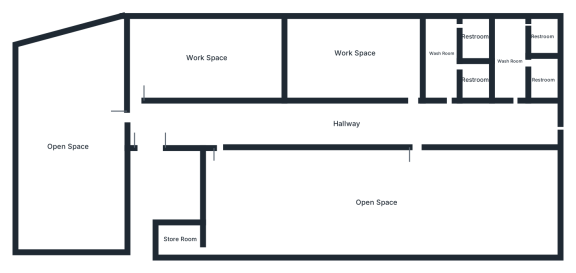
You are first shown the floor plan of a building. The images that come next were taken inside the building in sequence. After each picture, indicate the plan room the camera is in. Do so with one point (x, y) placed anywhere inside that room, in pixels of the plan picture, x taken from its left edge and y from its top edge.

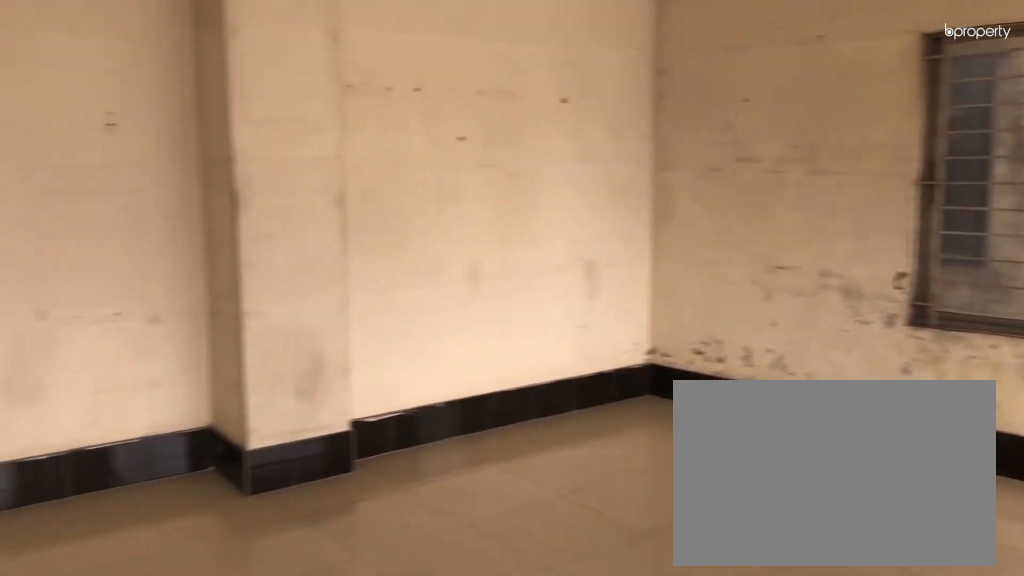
(66, 147)
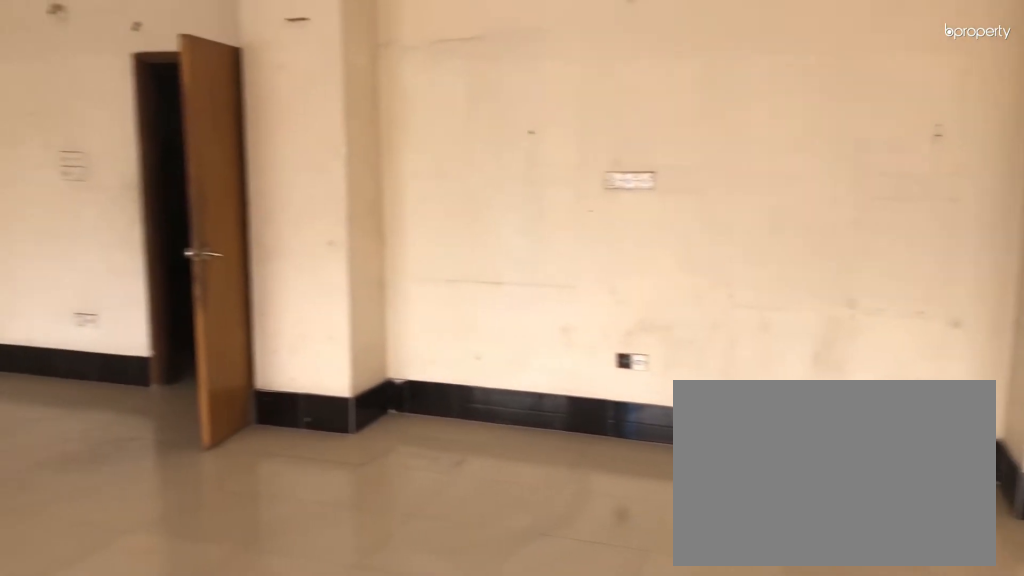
(66, 147)
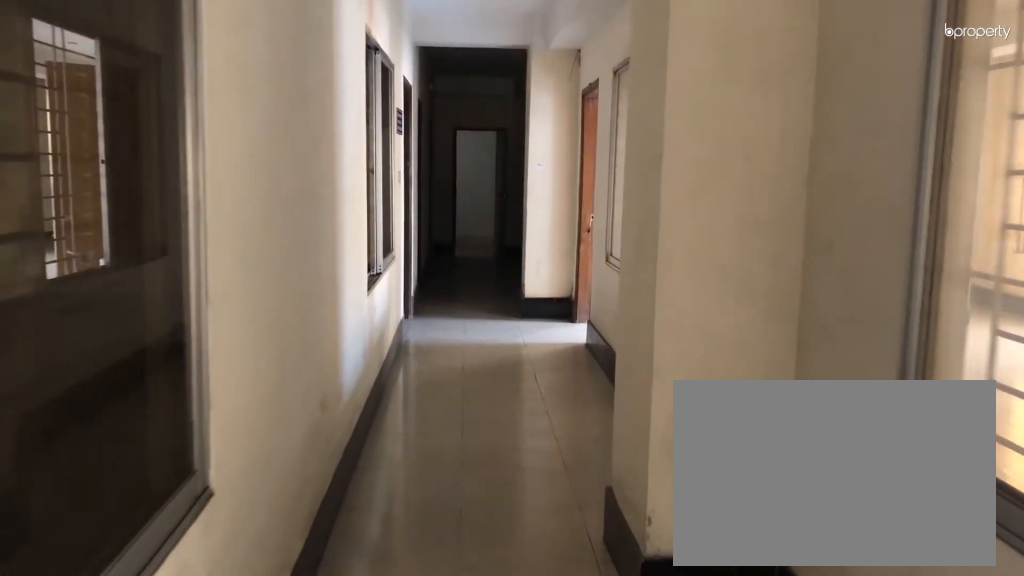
(348, 126)
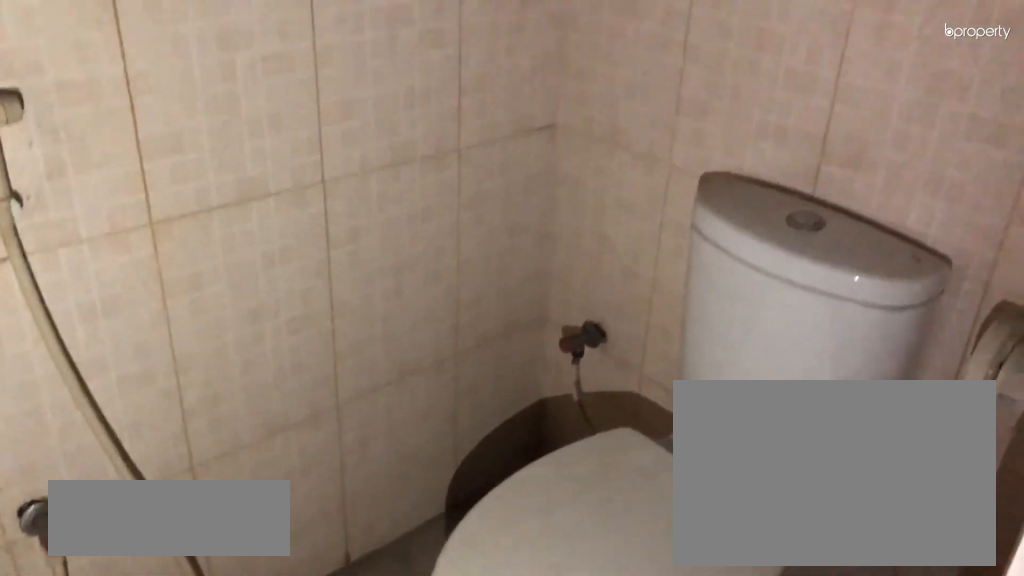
(475, 34)
